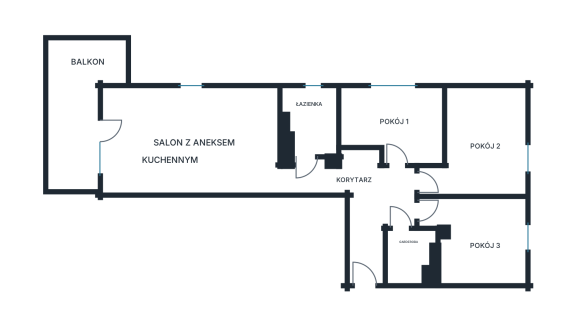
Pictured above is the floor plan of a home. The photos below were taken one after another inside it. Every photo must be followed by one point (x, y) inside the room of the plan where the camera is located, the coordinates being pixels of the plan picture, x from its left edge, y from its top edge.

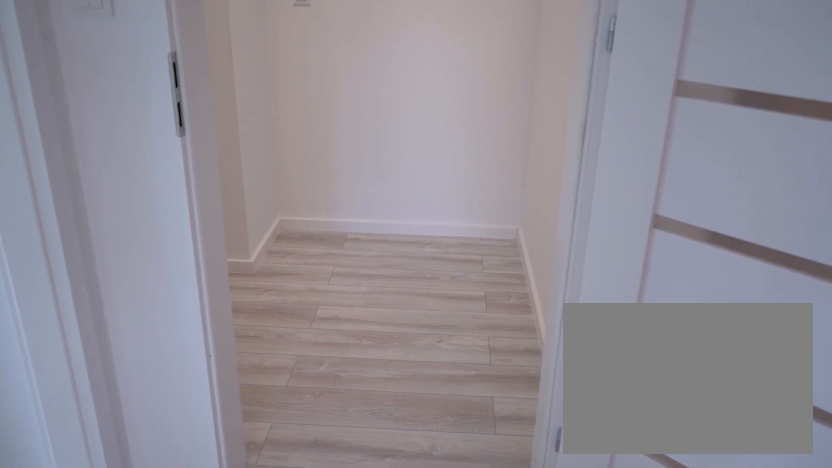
(409, 254)
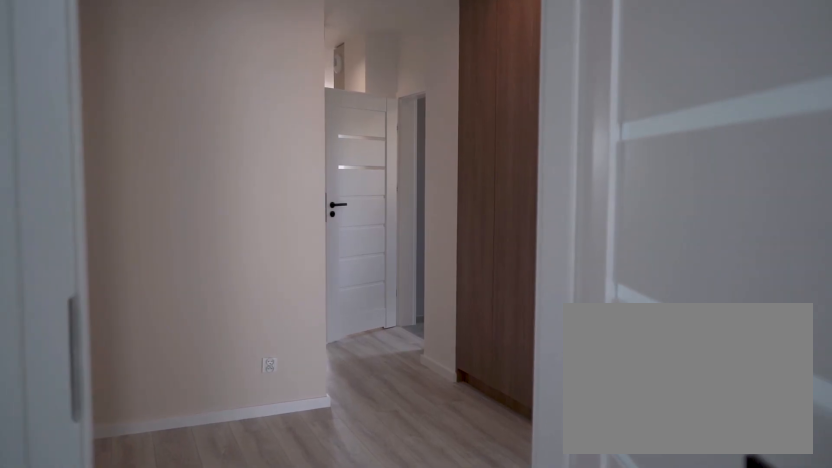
(361, 199)
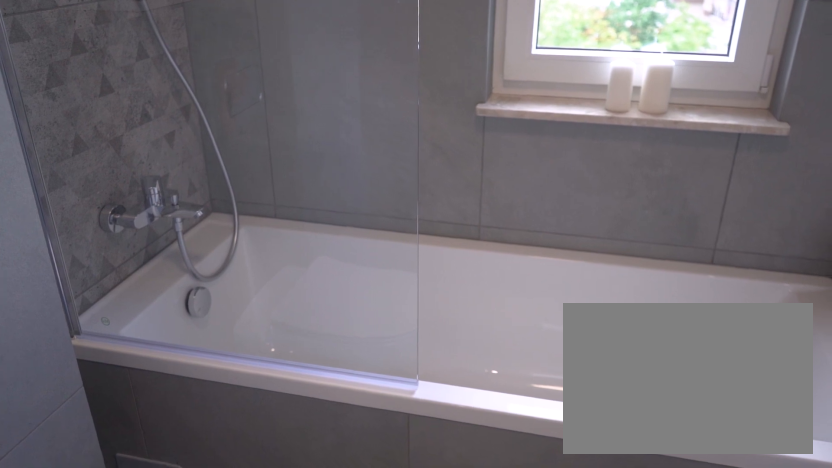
(312, 120)
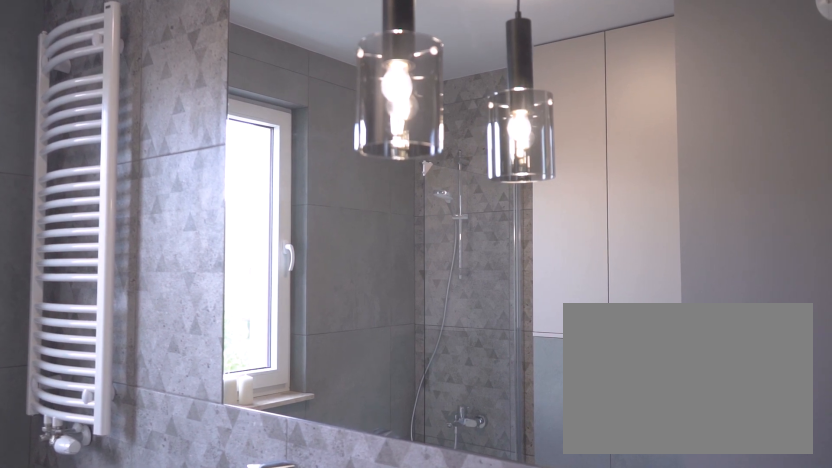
(311, 120)
